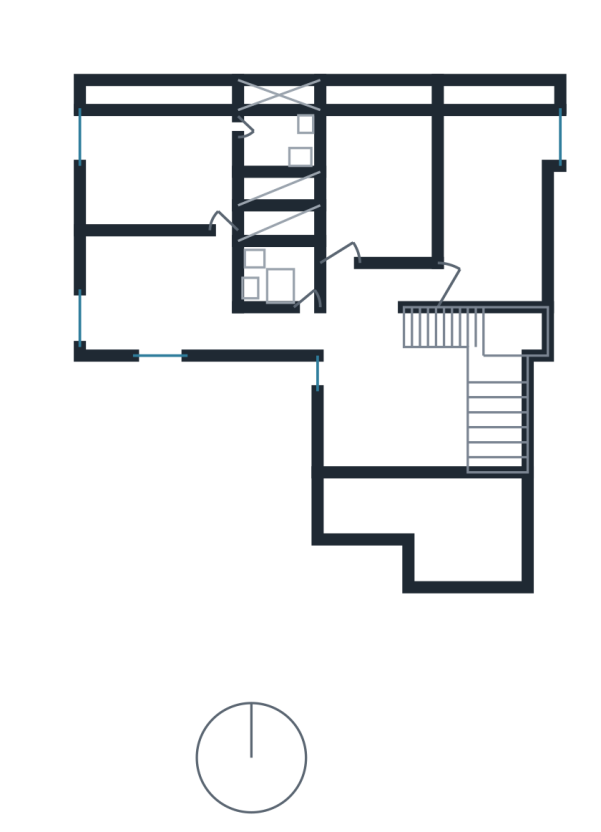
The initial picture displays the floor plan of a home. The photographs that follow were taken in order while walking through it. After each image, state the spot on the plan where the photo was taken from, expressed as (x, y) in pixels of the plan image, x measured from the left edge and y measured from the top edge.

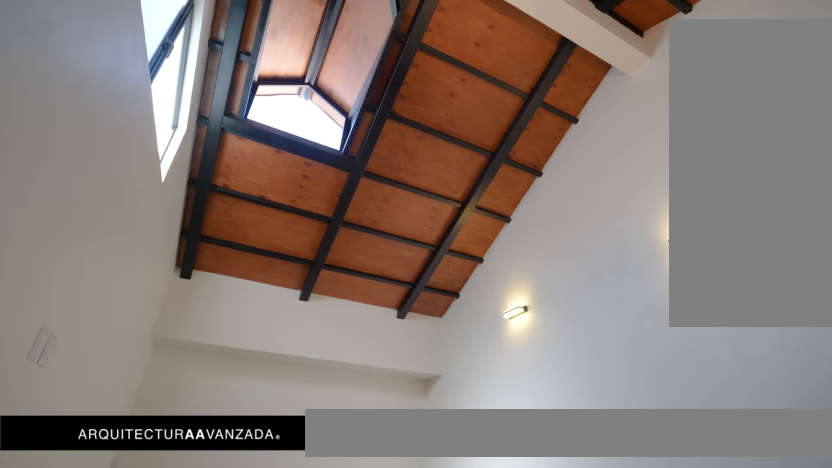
(350, 226)
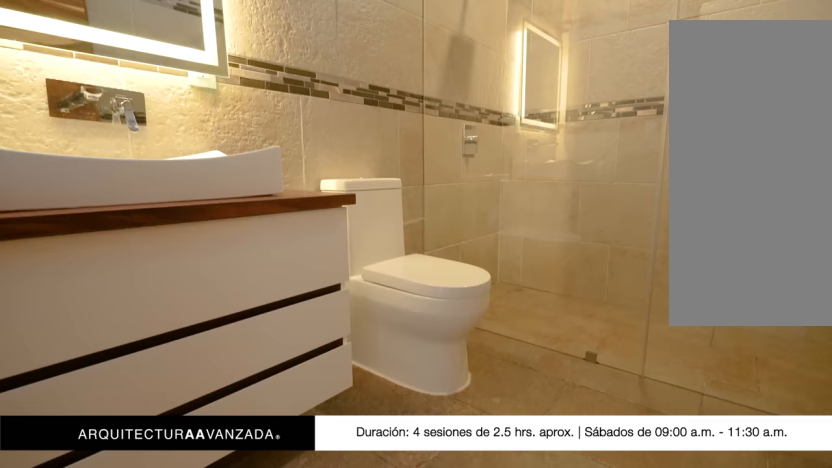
(296, 276)
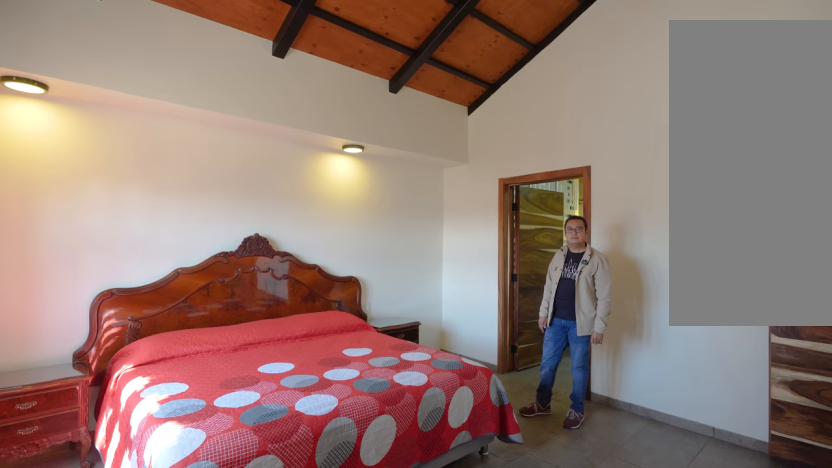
(162, 204)
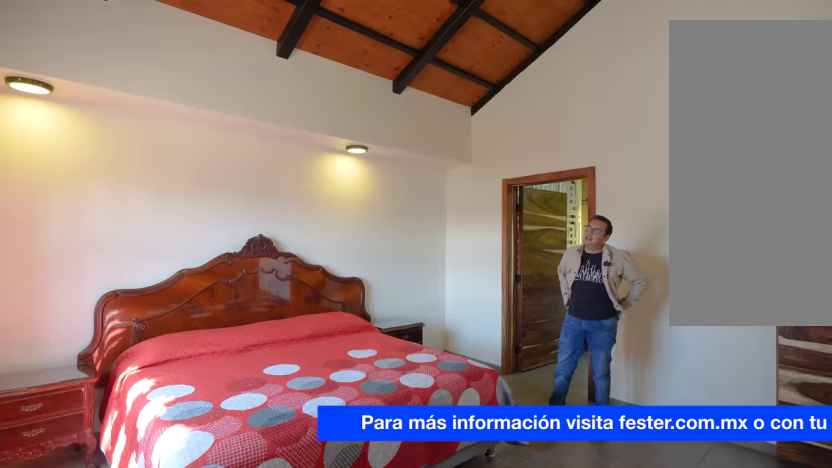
(164, 205)
